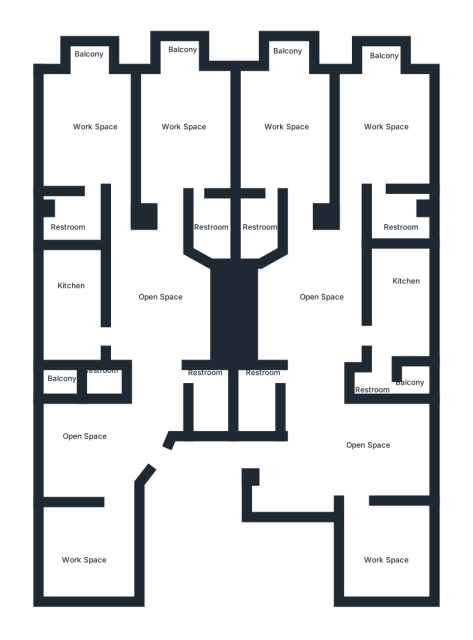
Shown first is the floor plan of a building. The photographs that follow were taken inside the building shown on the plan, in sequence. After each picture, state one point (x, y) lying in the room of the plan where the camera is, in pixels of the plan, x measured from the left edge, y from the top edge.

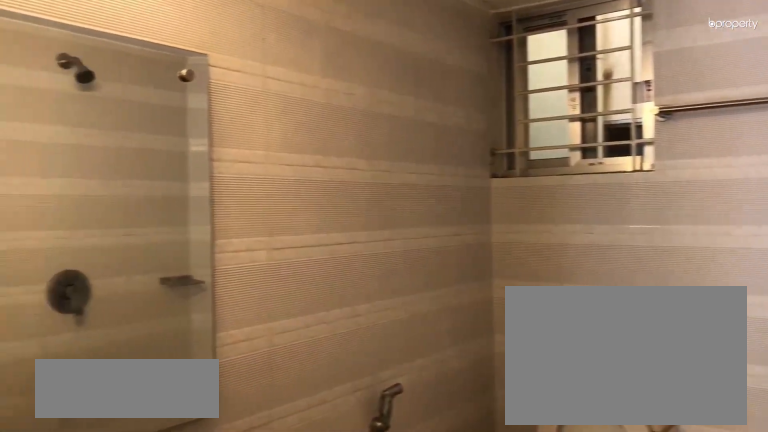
(210, 224)
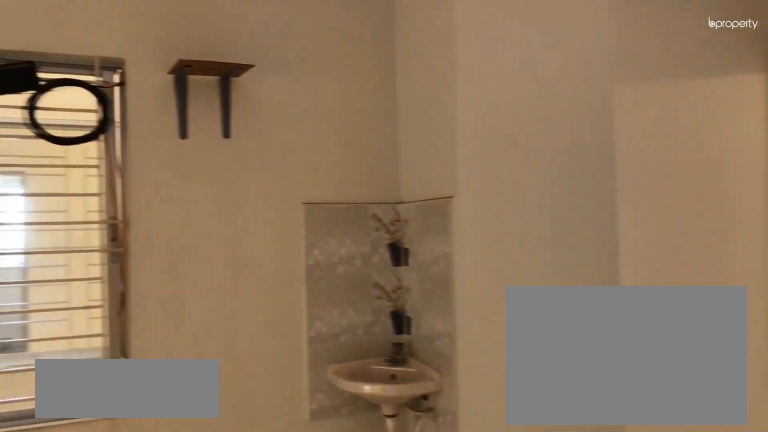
(334, 277)
